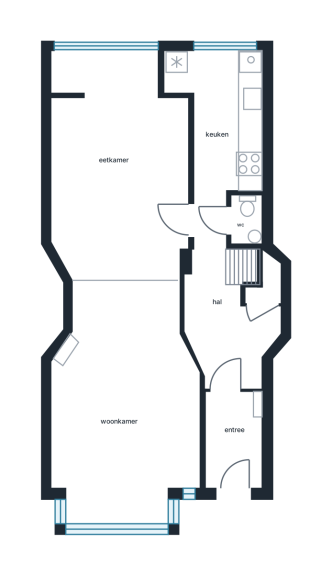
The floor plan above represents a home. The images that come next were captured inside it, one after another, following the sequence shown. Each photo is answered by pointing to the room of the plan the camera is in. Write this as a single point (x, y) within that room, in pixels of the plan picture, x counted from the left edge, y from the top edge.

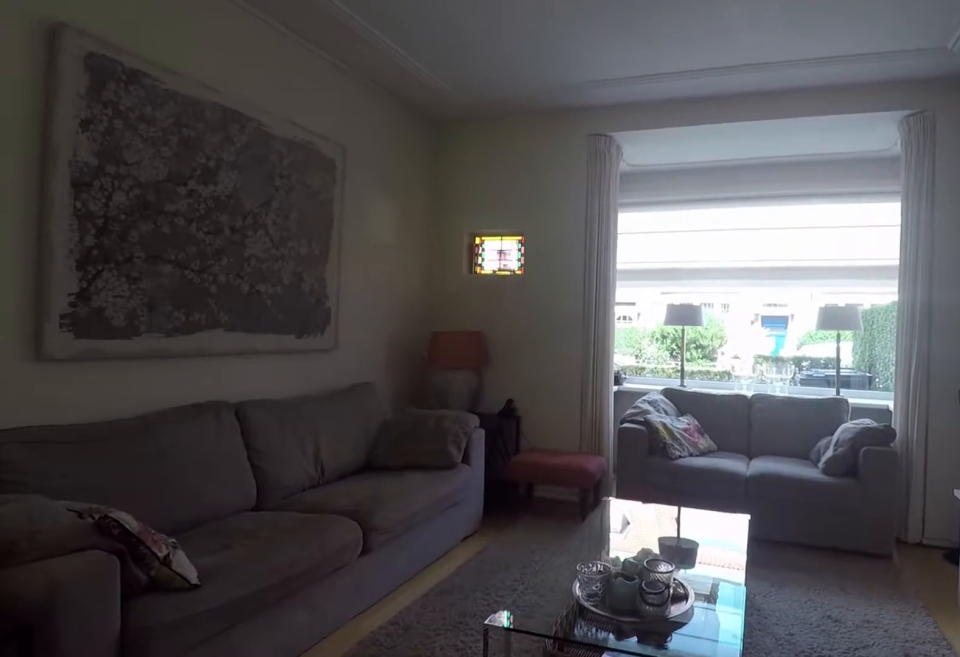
(129, 318)
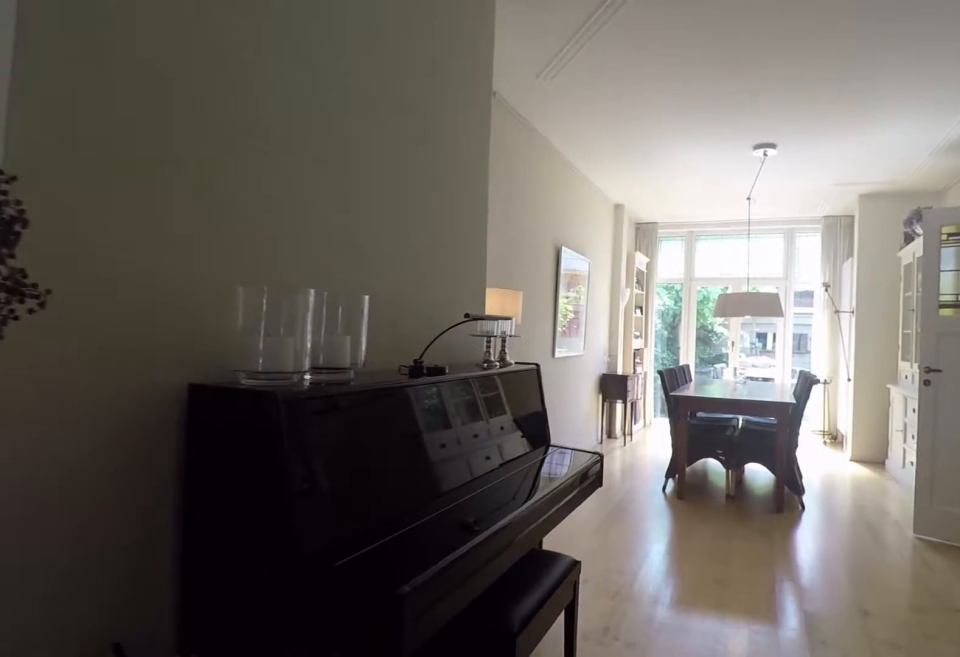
(129, 318)
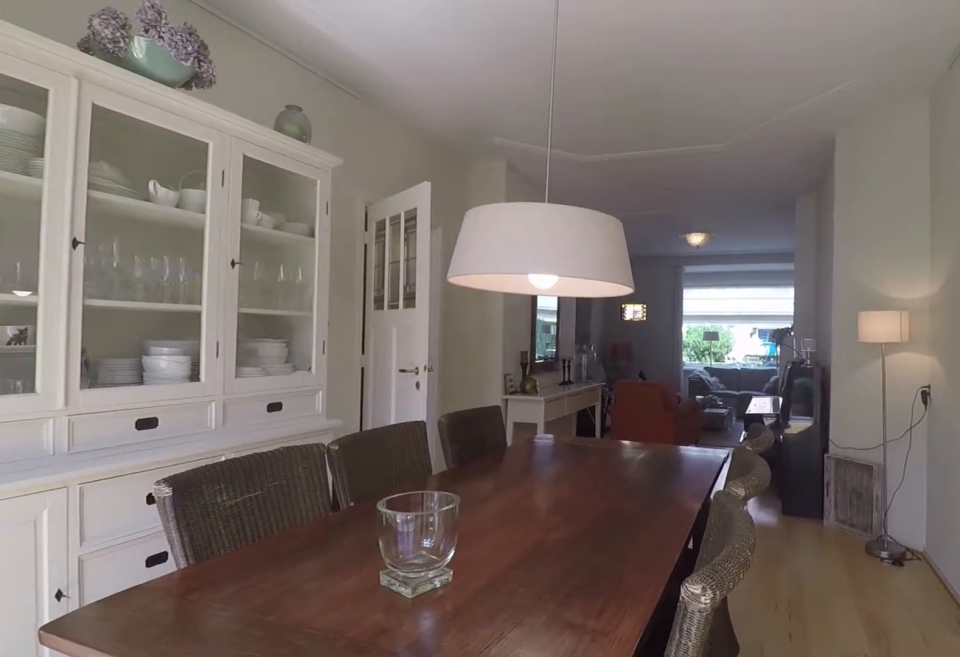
(117, 169)
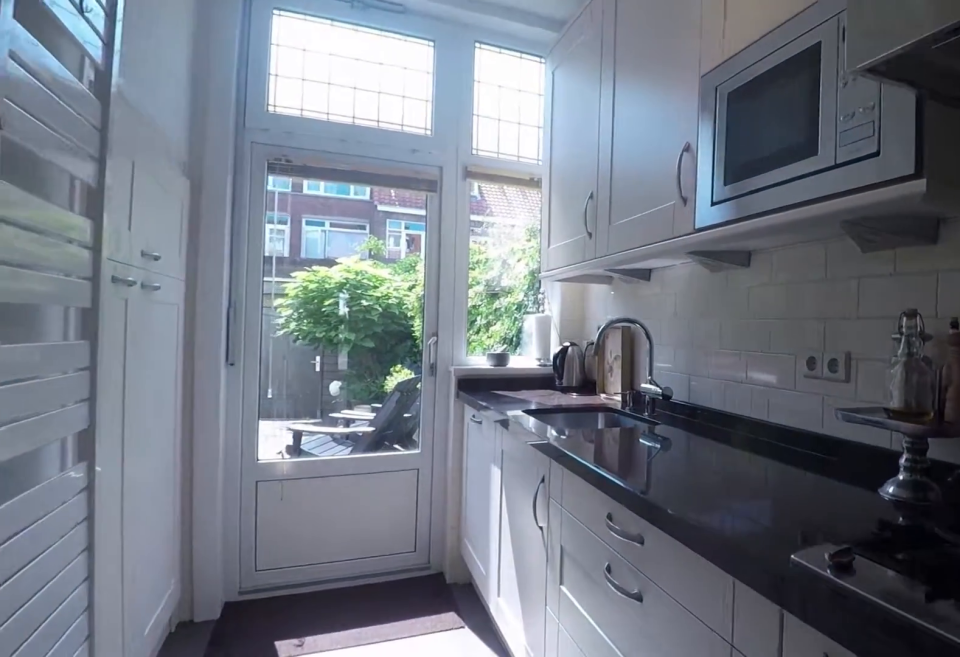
(234, 119)
